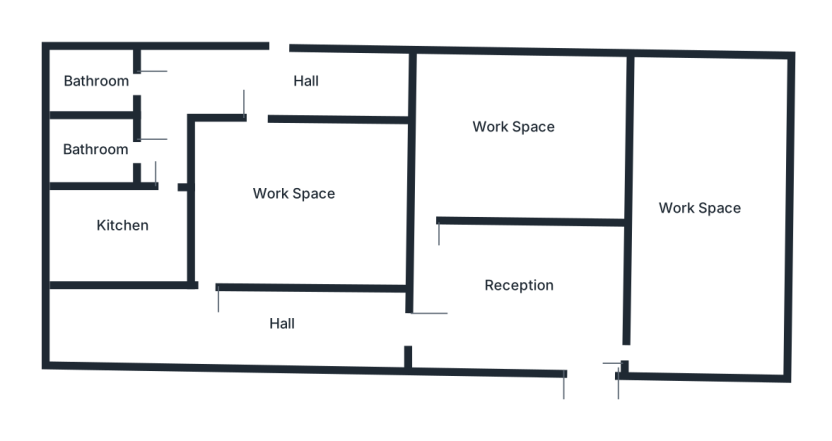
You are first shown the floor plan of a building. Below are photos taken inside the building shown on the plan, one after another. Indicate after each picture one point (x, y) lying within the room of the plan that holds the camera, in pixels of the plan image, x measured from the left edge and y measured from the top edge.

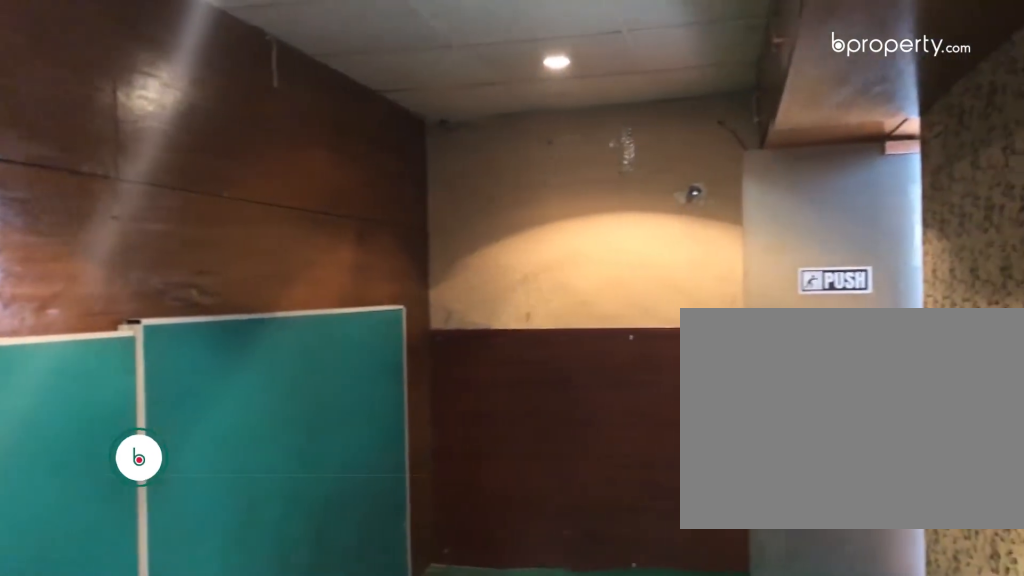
(700, 231)
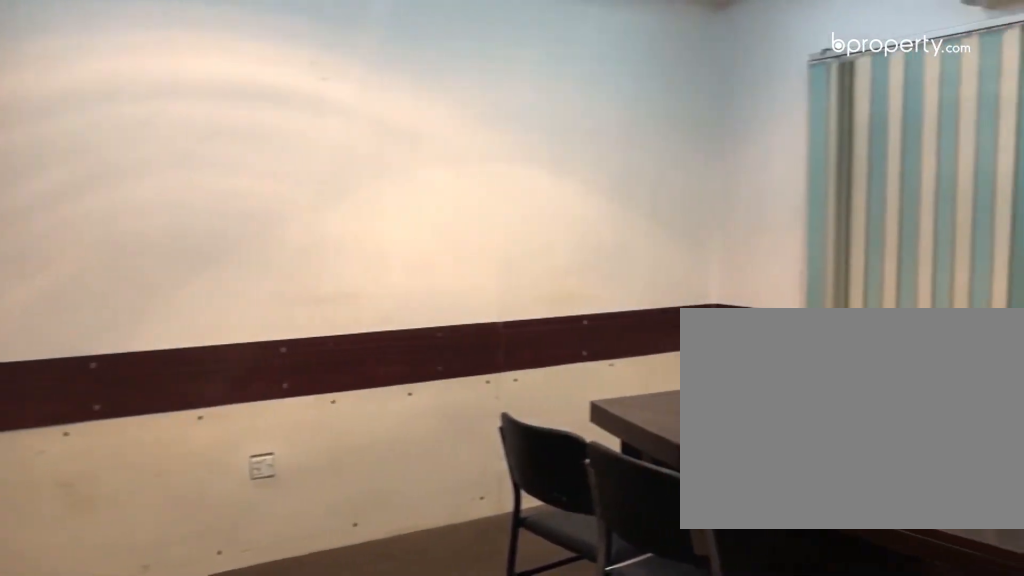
(505, 143)
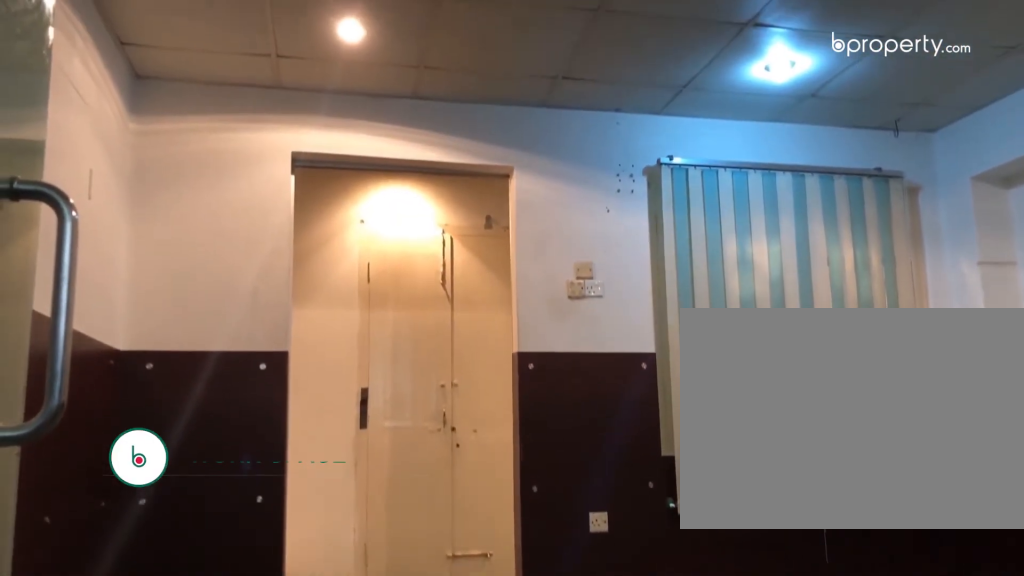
(284, 217)
